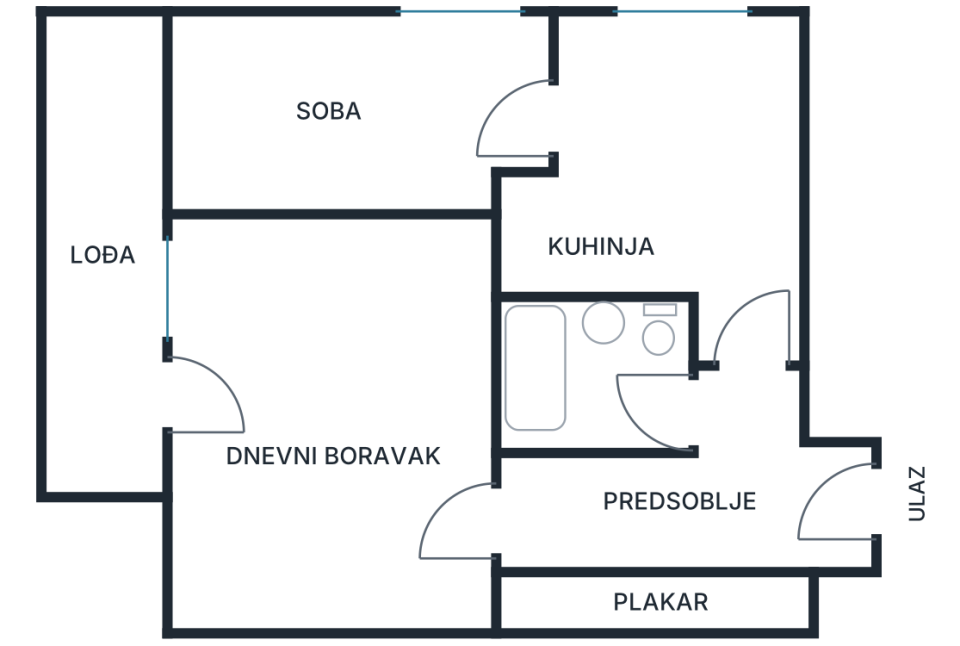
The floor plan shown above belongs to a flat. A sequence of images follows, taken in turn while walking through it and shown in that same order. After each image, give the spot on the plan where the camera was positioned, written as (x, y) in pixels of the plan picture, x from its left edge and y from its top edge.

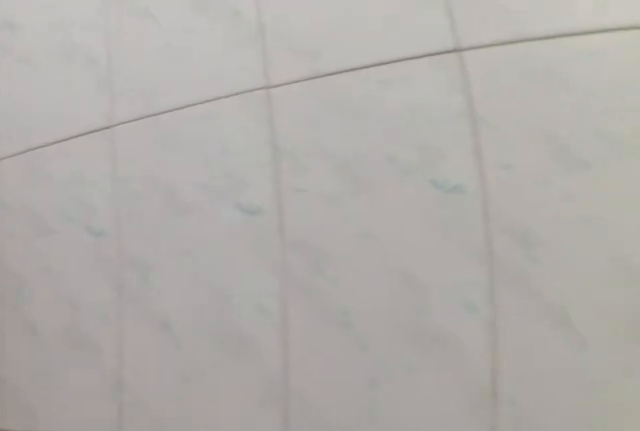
(622, 342)
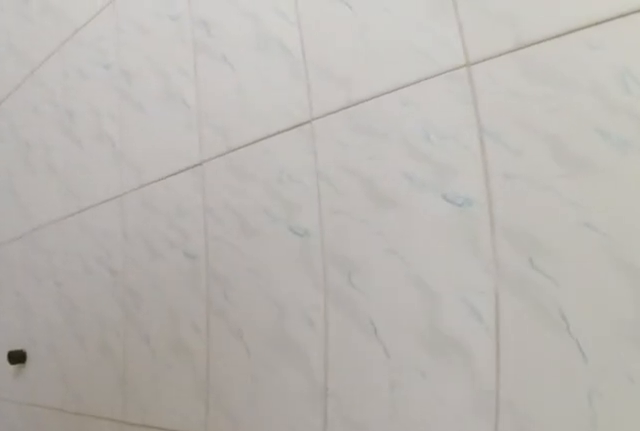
(616, 333)
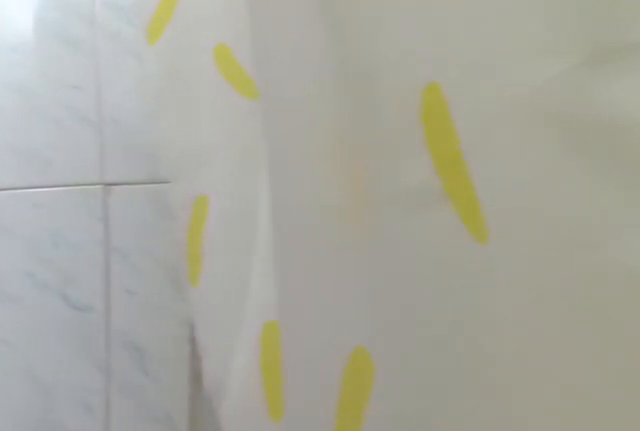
(597, 328)
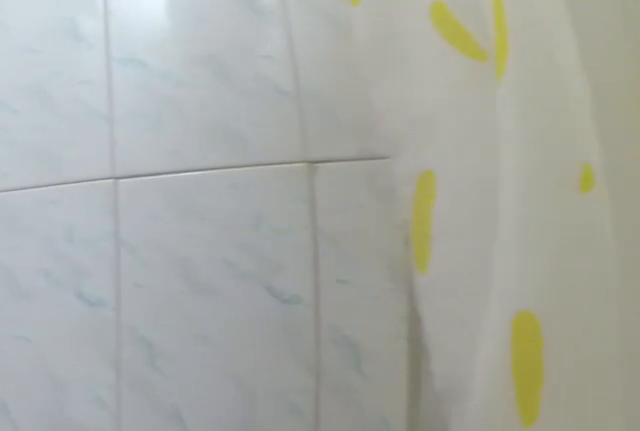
(590, 330)
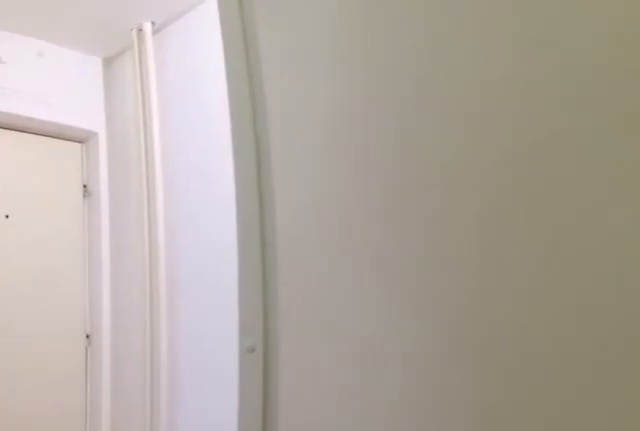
(629, 369)
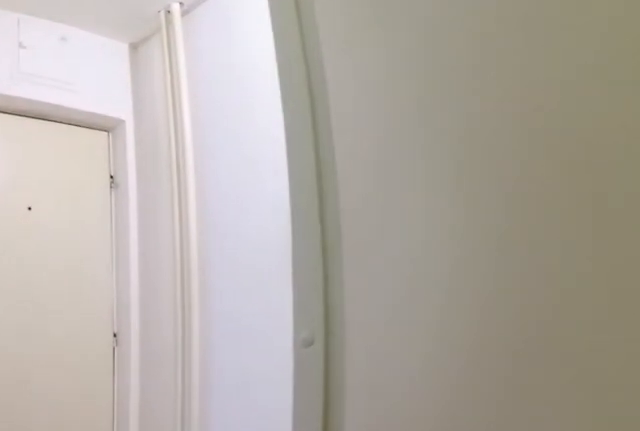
(641, 377)
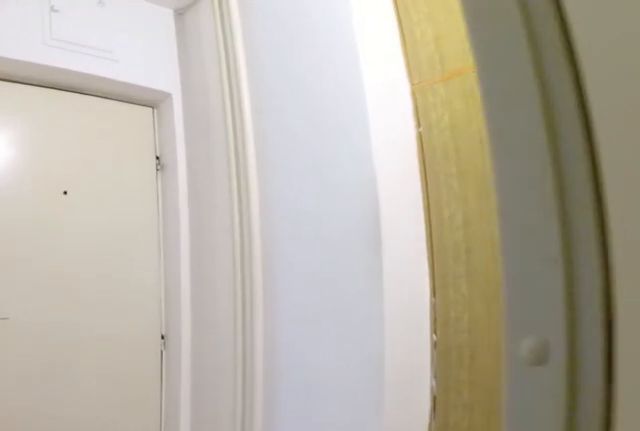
(665, 393)
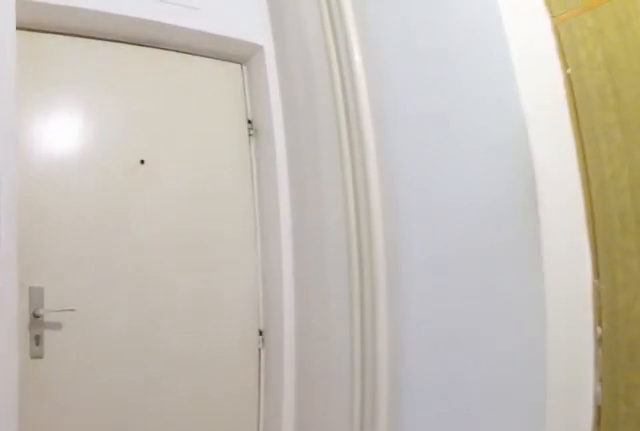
(688, 410)
